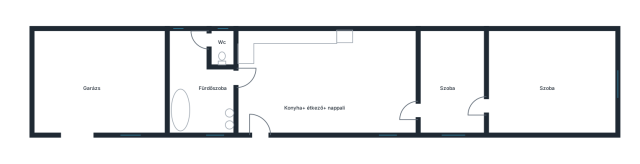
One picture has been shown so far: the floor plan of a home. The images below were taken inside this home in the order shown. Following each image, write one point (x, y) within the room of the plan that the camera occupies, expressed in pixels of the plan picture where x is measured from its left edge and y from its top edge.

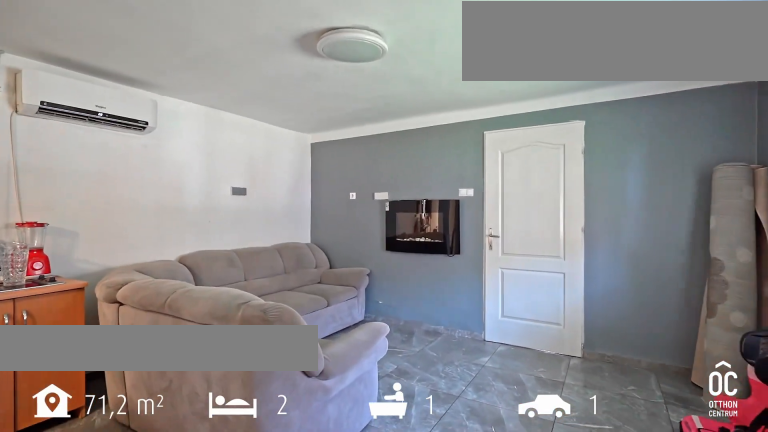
(325, 84)
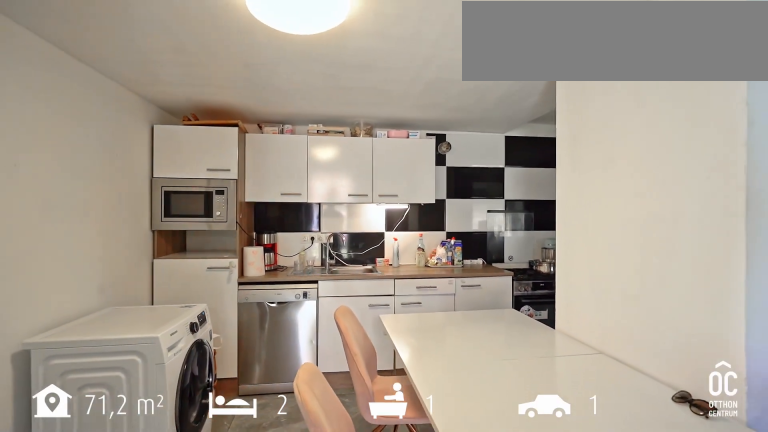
(325, 84)
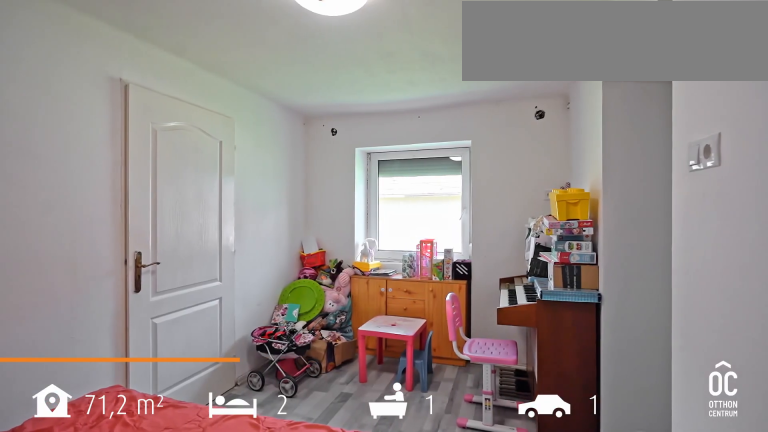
(450, 82)
